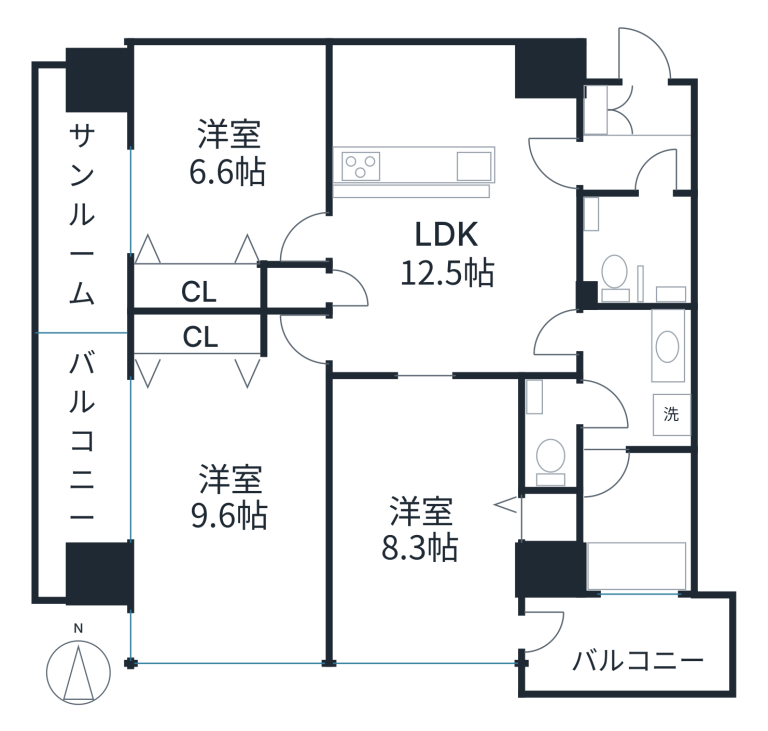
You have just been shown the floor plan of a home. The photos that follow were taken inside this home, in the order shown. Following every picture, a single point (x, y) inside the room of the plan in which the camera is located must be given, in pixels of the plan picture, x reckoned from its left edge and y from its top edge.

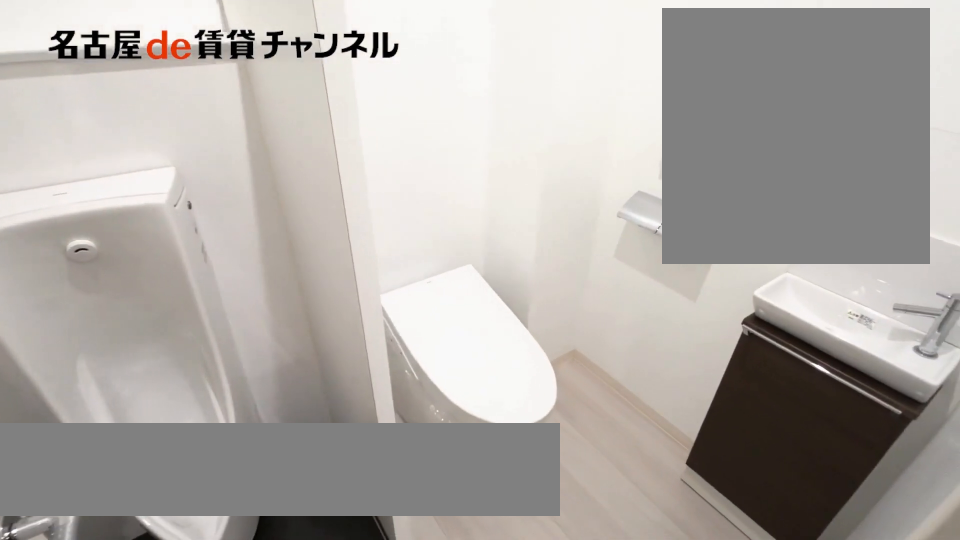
(637, 245)
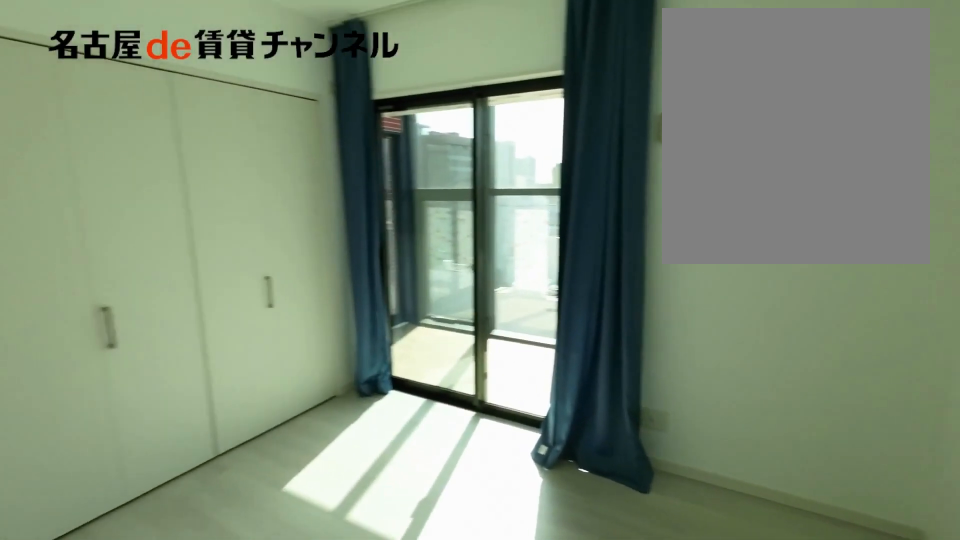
(230, 154)
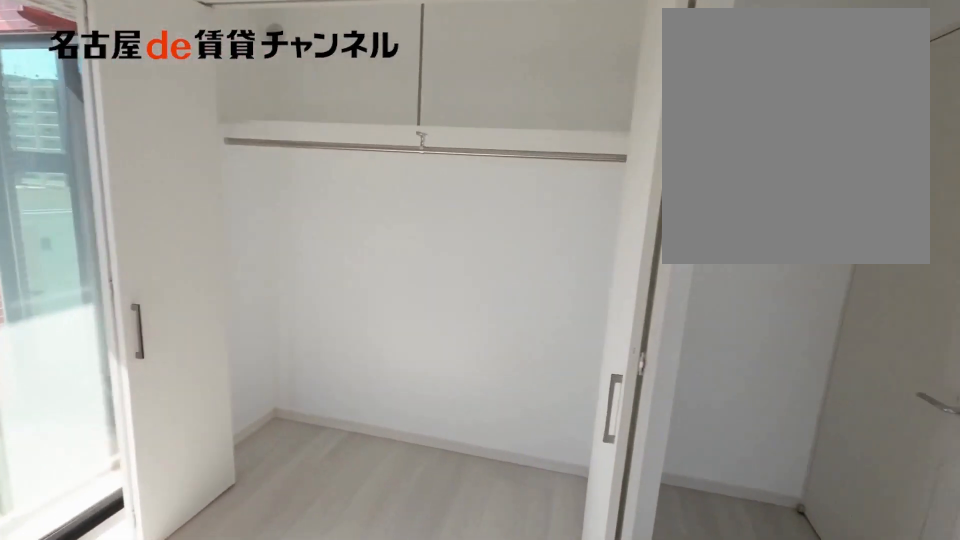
(240, 498)
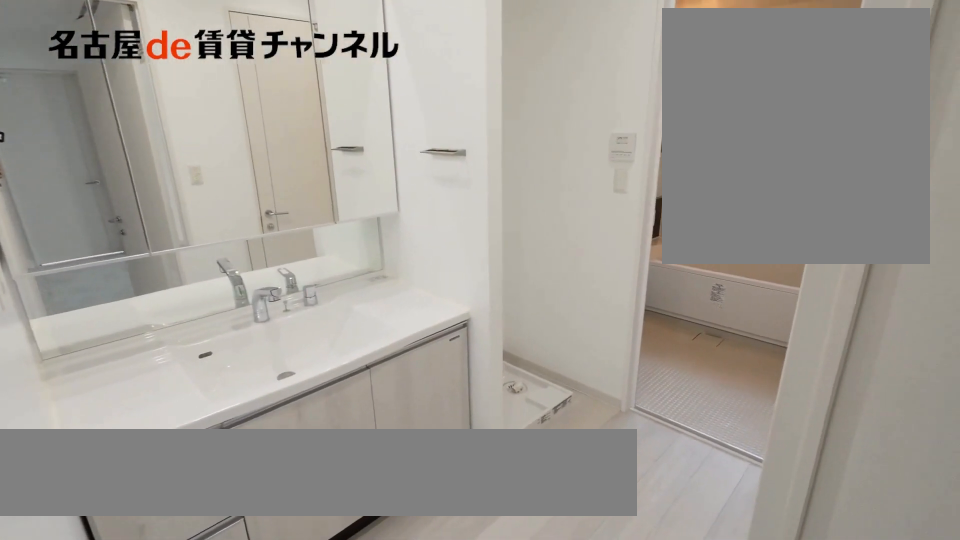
(635, 378)
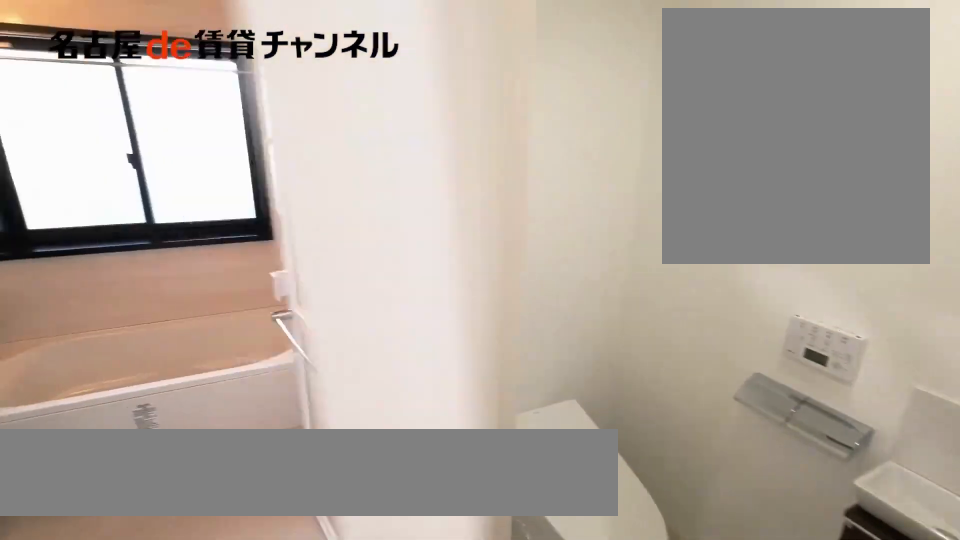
(549, 430)
